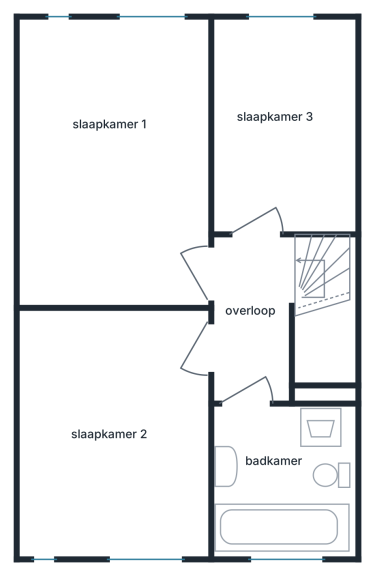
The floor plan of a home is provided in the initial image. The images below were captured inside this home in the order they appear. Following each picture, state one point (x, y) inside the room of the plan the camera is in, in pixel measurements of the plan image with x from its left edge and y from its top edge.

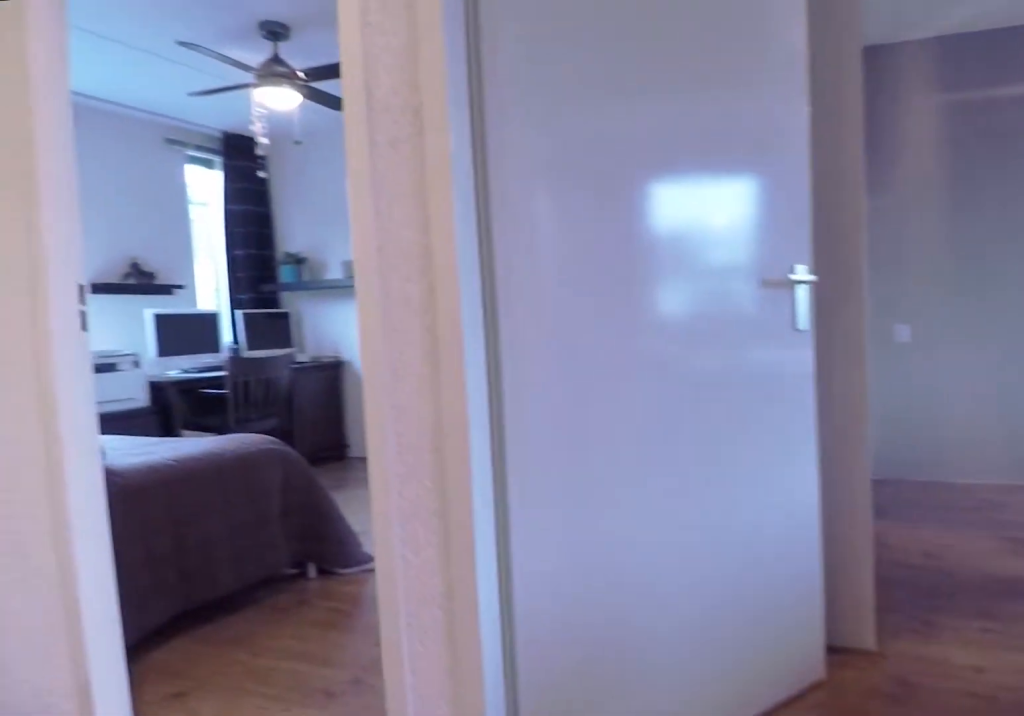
(256, 352)
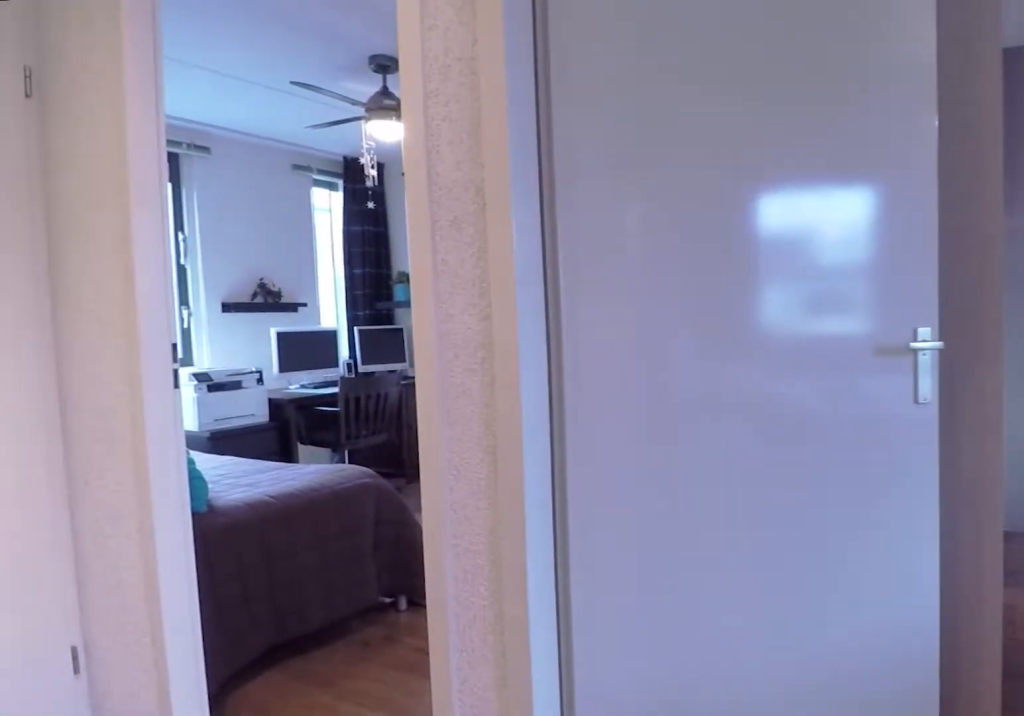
(256, 352)
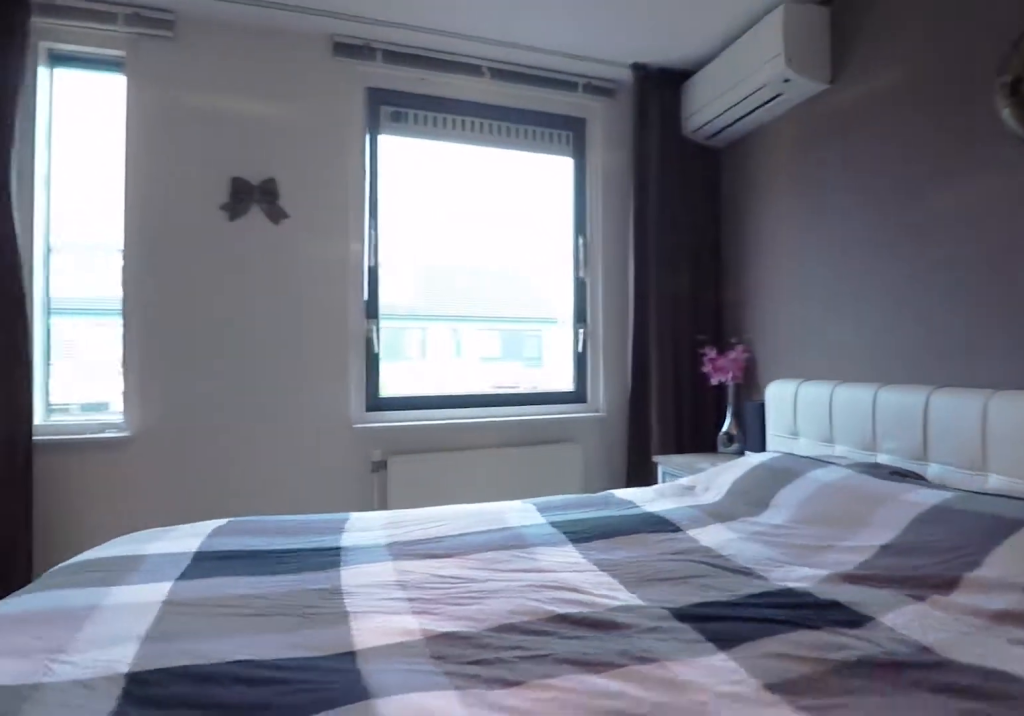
(168, 140)
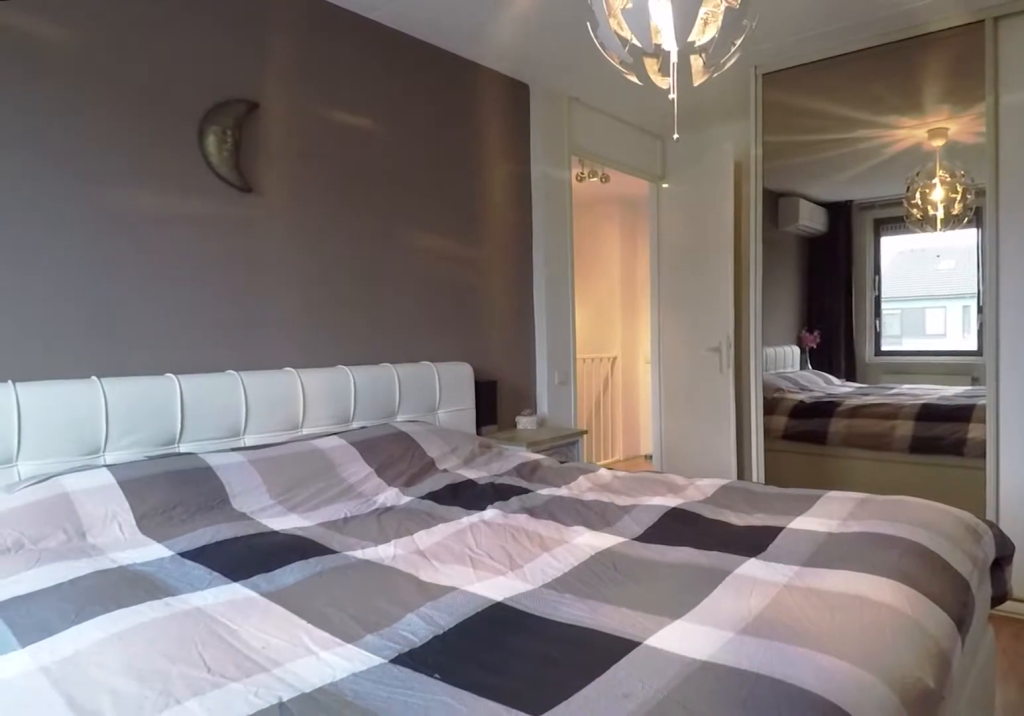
(168, 140)
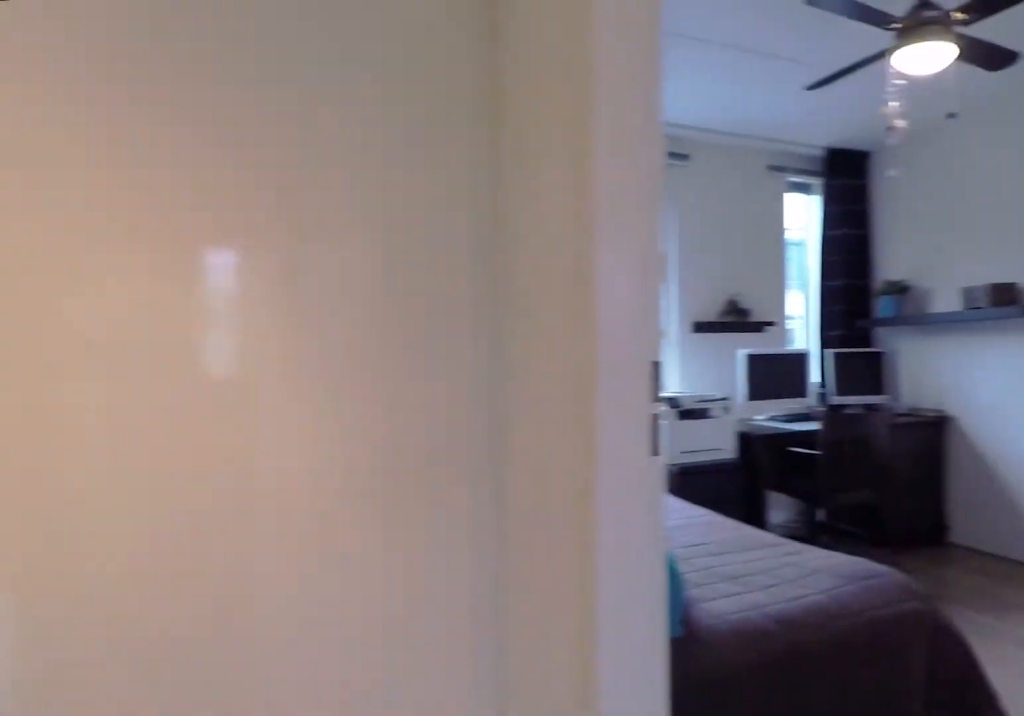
(256, 354)
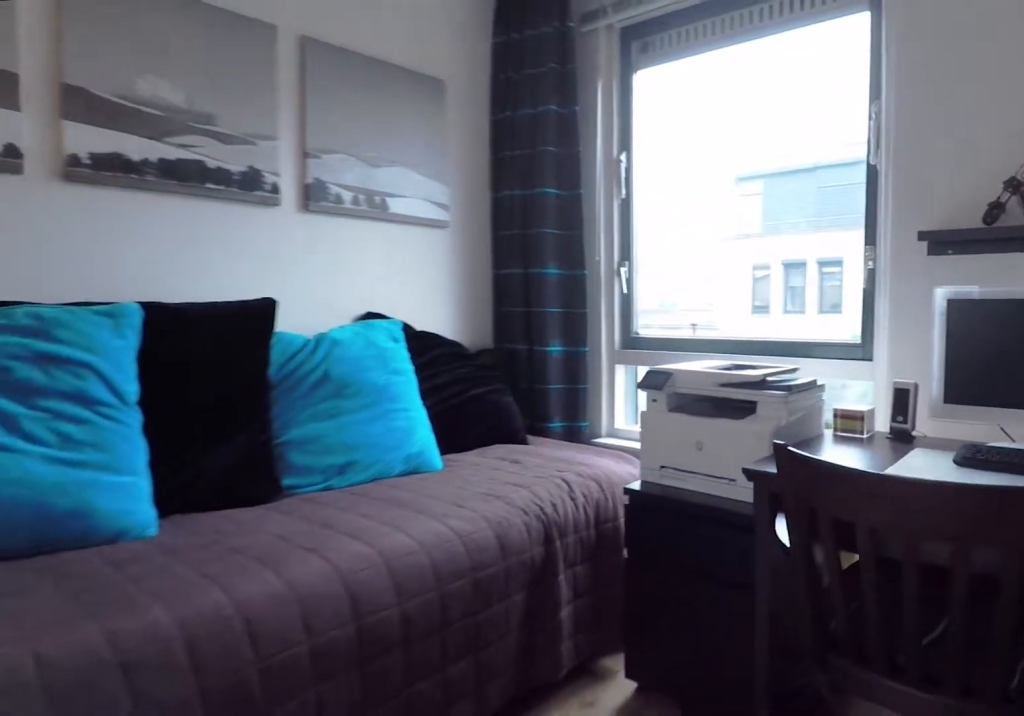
(119, 443)
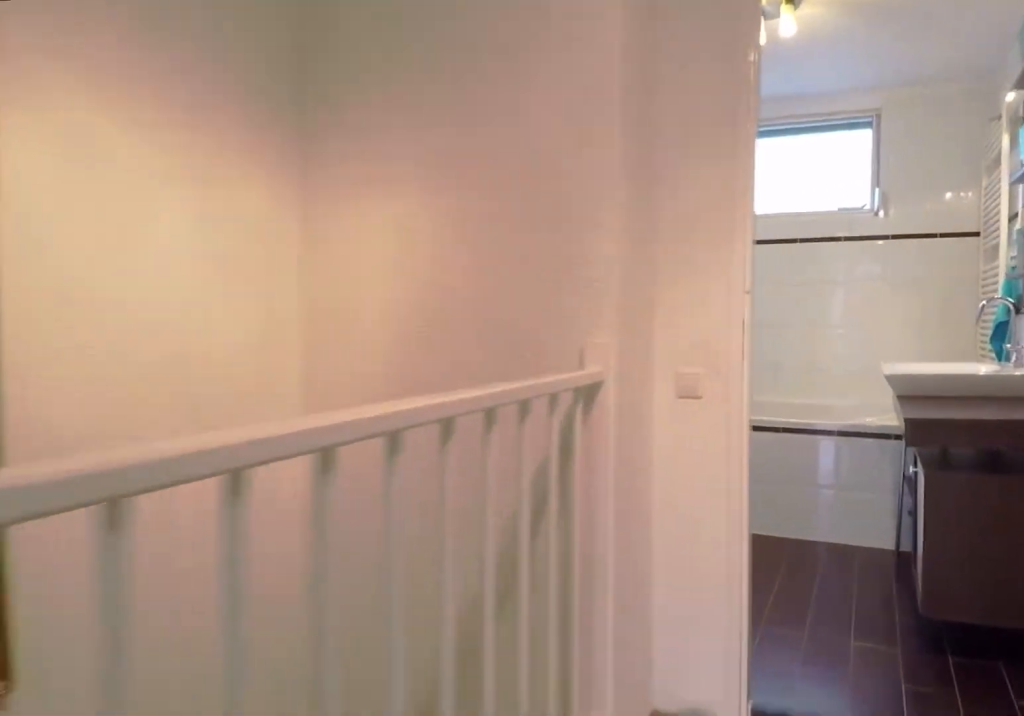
(255, 352)
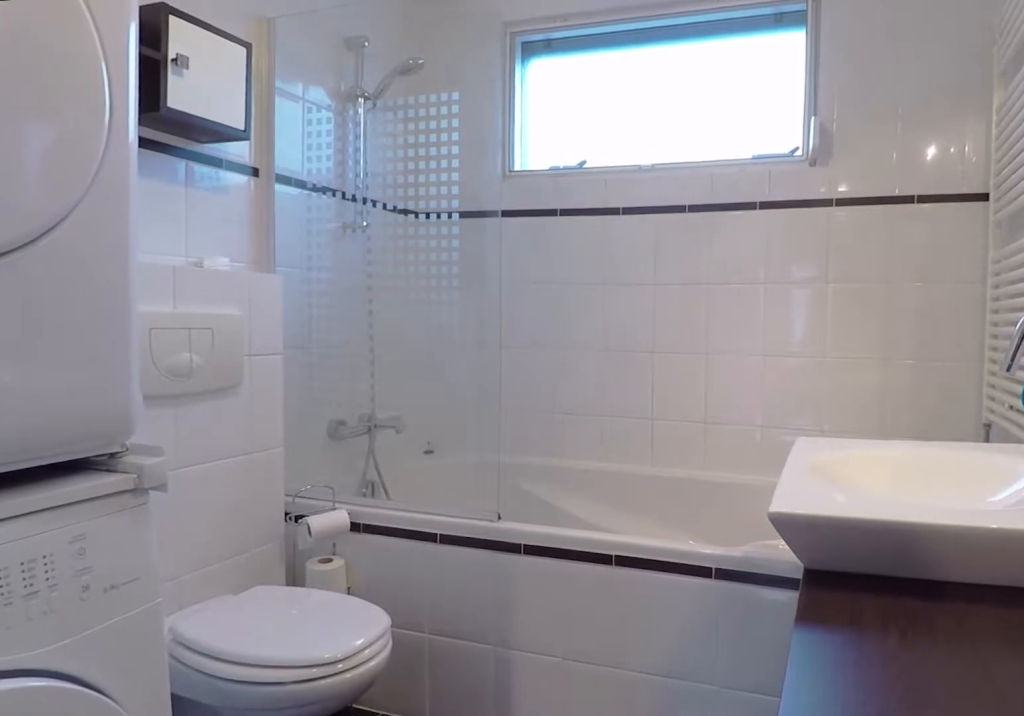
(282, 481)
